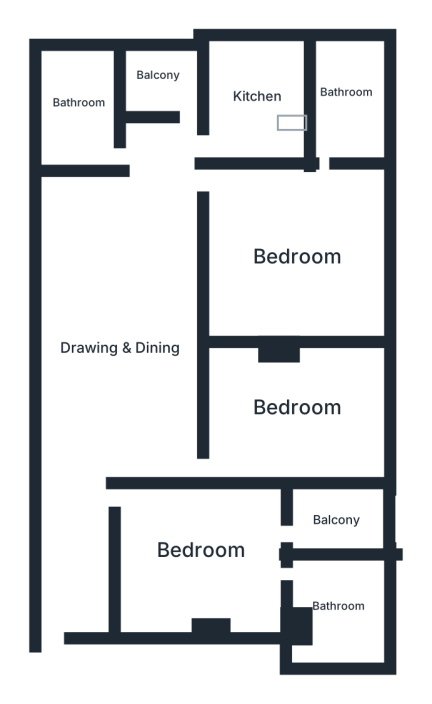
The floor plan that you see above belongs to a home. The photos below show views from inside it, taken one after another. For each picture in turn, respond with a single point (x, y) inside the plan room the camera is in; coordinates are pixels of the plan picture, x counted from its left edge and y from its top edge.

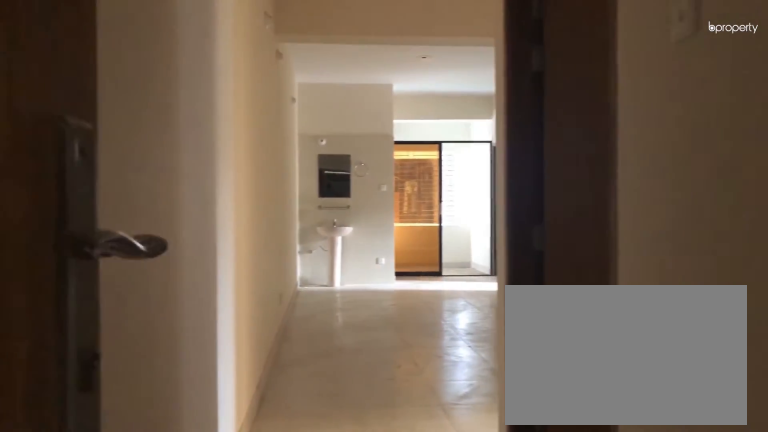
(60, 534)
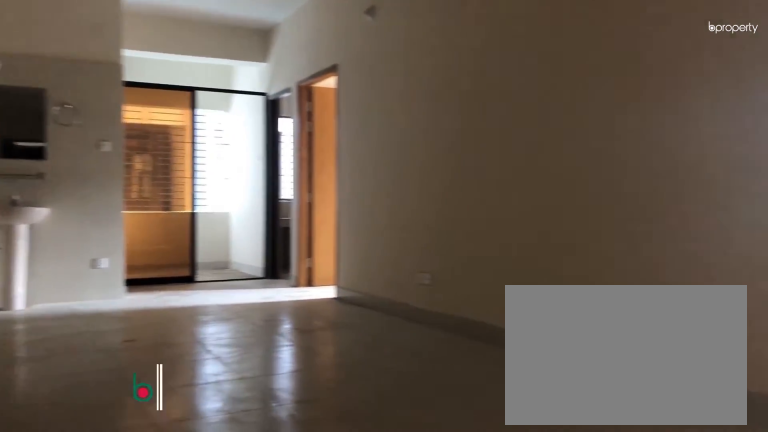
(119, 365)
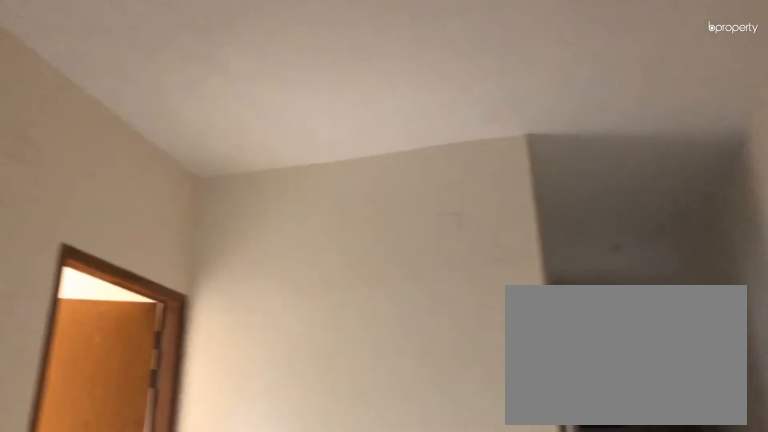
(120, 344)
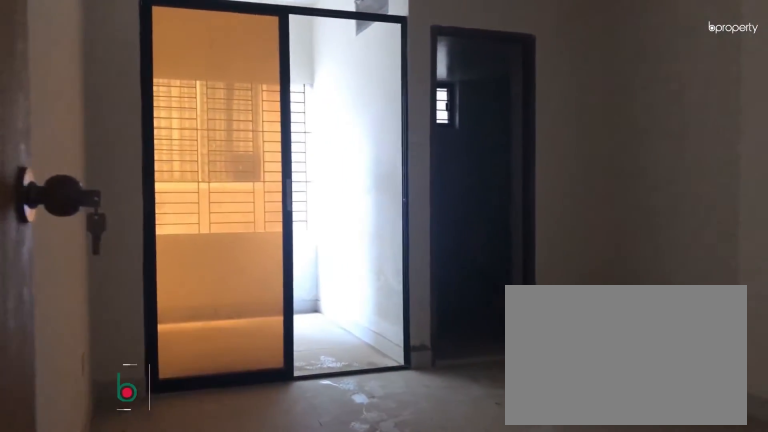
(200, 552)
